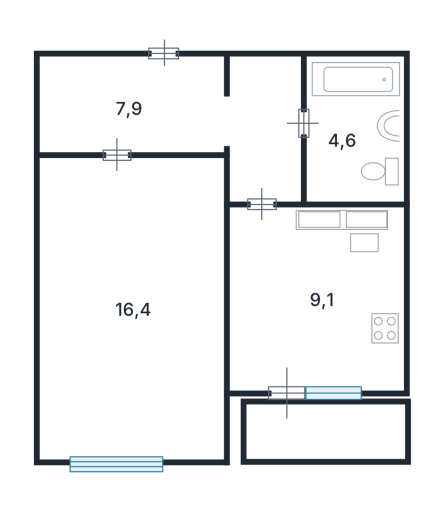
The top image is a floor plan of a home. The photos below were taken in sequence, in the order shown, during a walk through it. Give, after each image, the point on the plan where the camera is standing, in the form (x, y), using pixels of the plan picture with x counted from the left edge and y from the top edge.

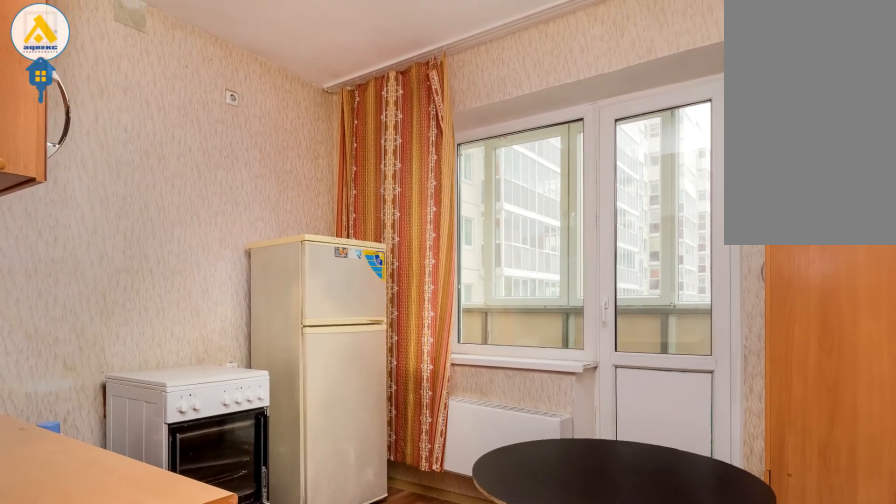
(302, 298)
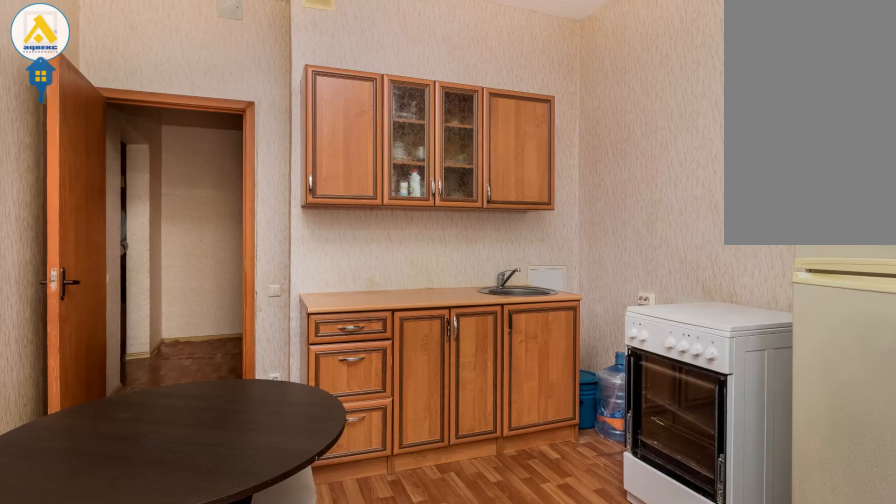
(317, 304)
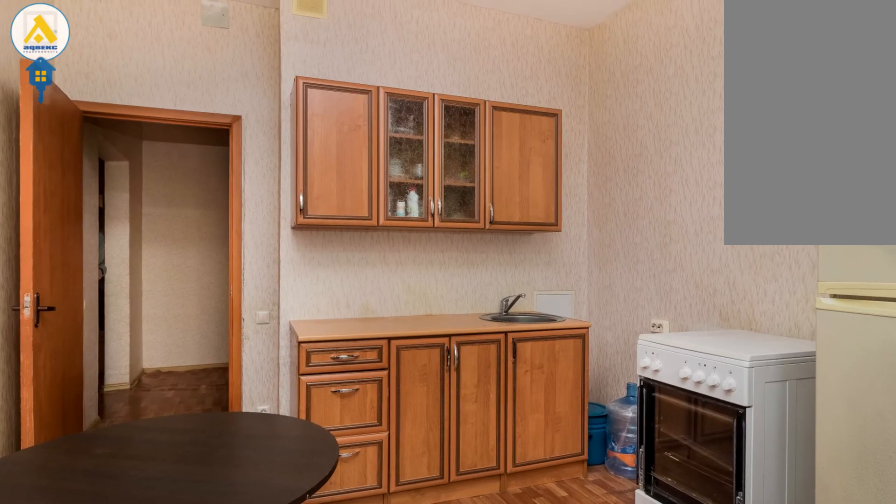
(317, 304)
